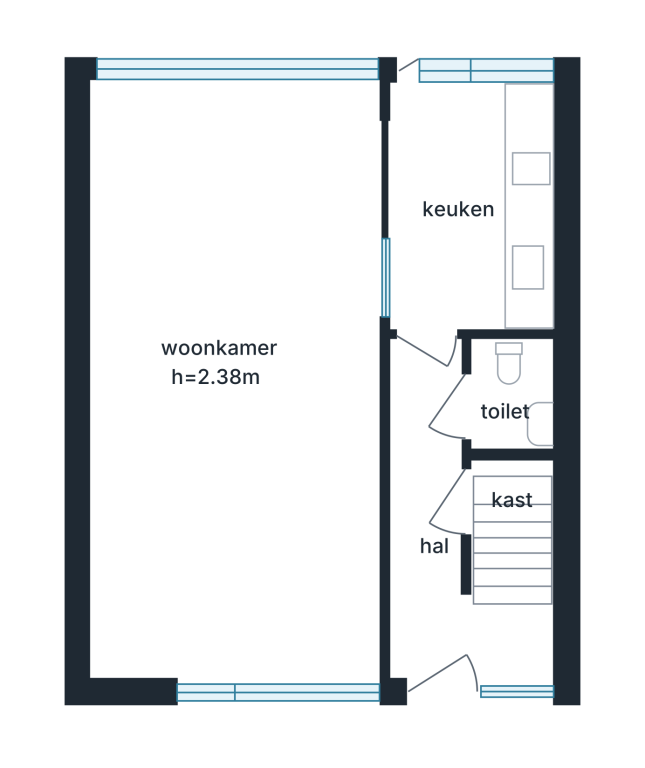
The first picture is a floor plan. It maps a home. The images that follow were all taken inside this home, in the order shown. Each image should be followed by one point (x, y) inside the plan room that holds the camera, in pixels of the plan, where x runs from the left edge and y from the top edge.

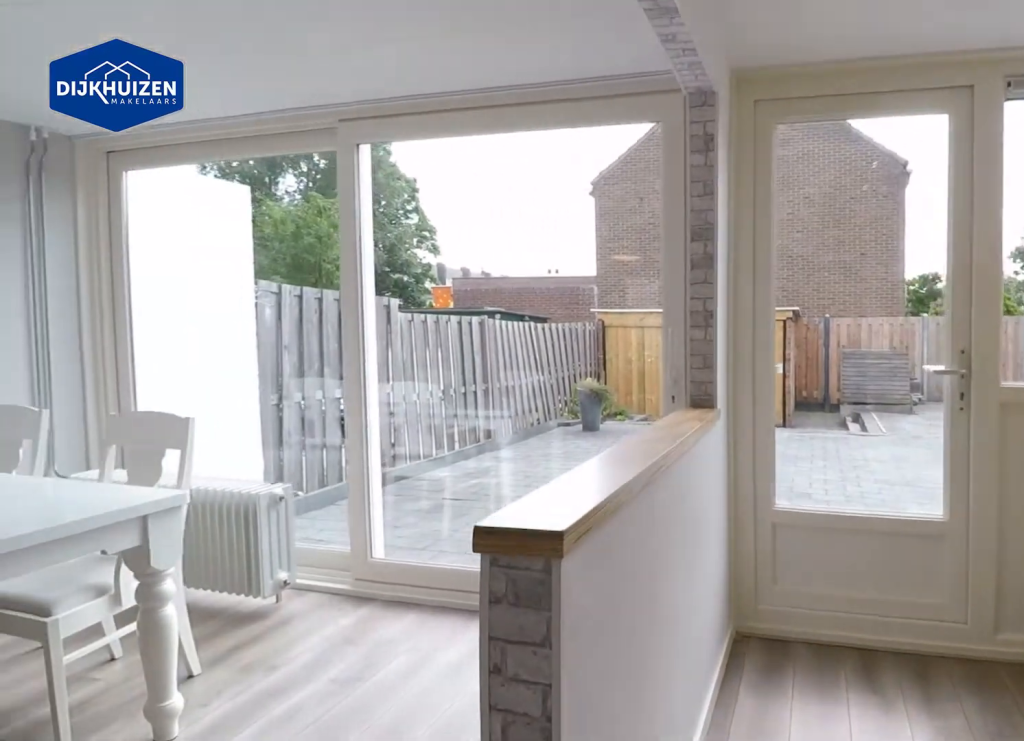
(527, 201)
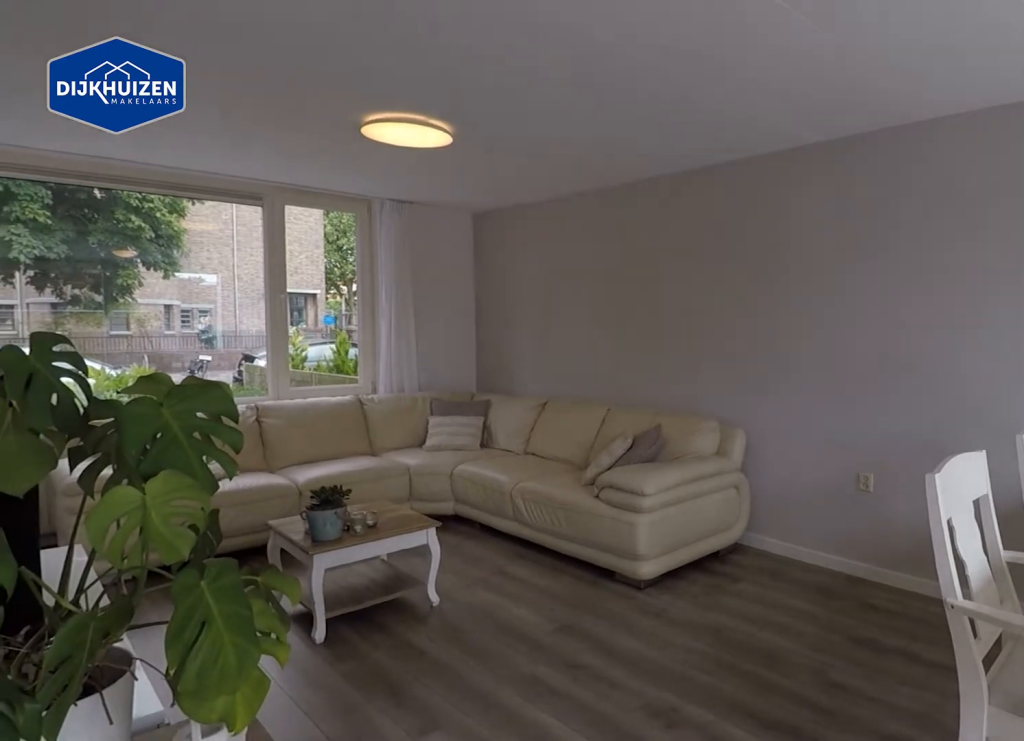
(172, 254)
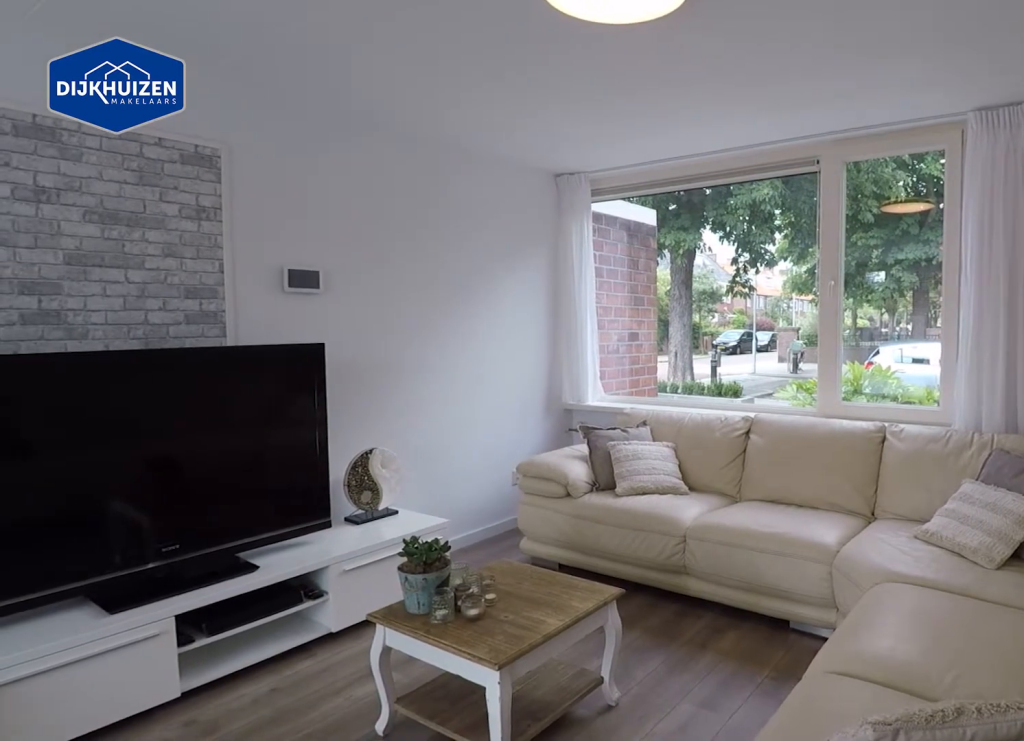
(172, 254)
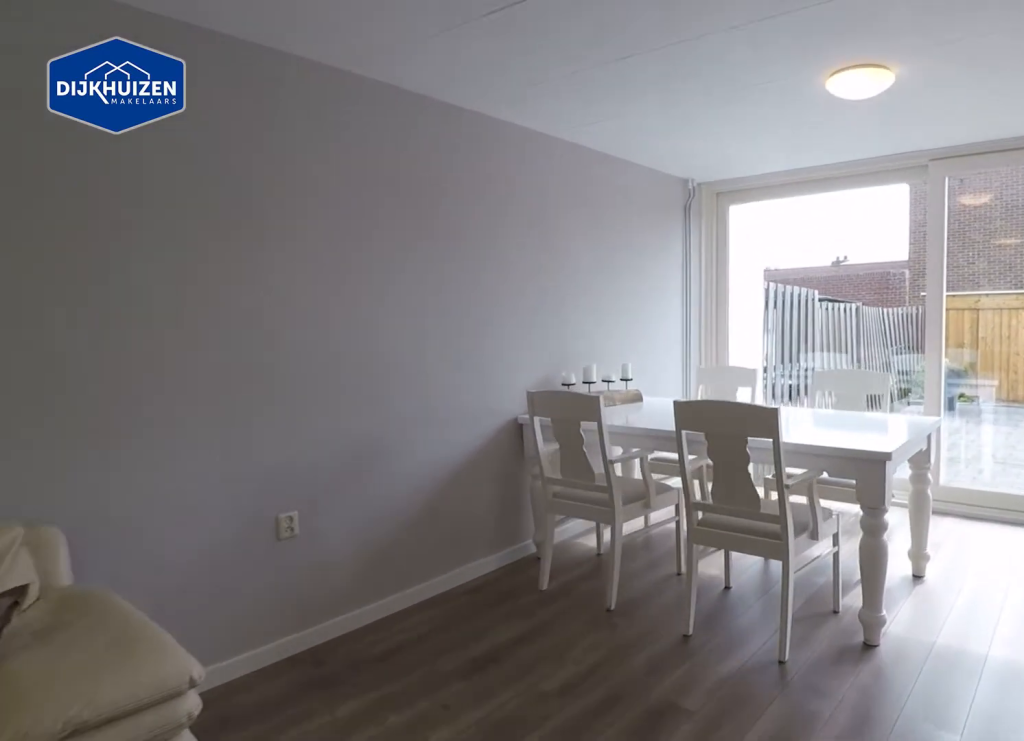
(194, 136)
